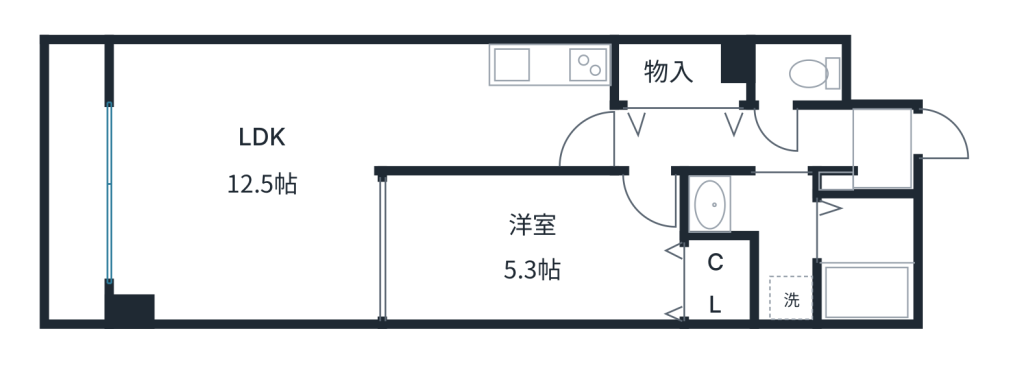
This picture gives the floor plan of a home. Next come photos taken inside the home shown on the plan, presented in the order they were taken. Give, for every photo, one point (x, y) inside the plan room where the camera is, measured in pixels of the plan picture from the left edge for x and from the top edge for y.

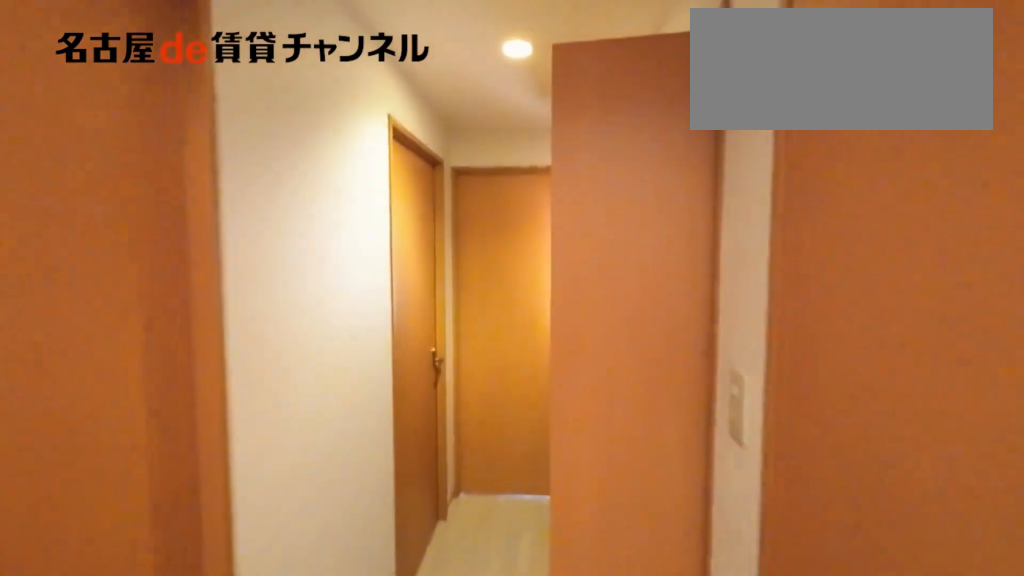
(737, 139)
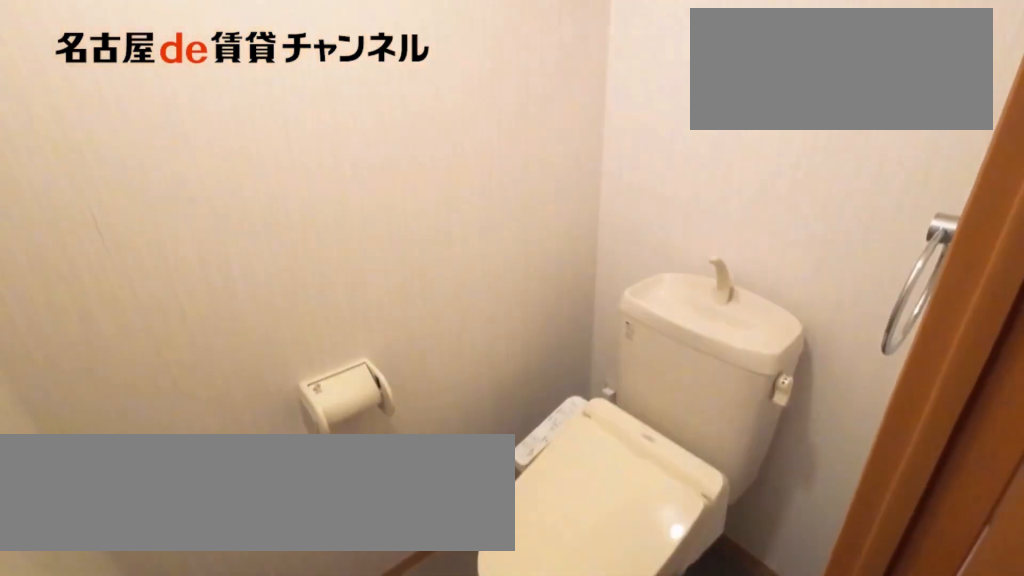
(798, 73)
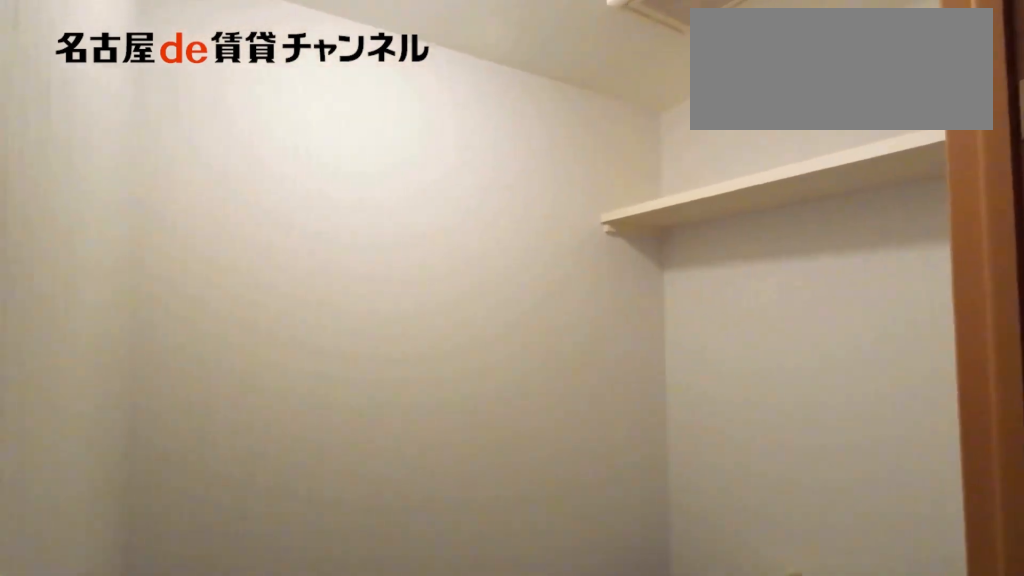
(798, 73)
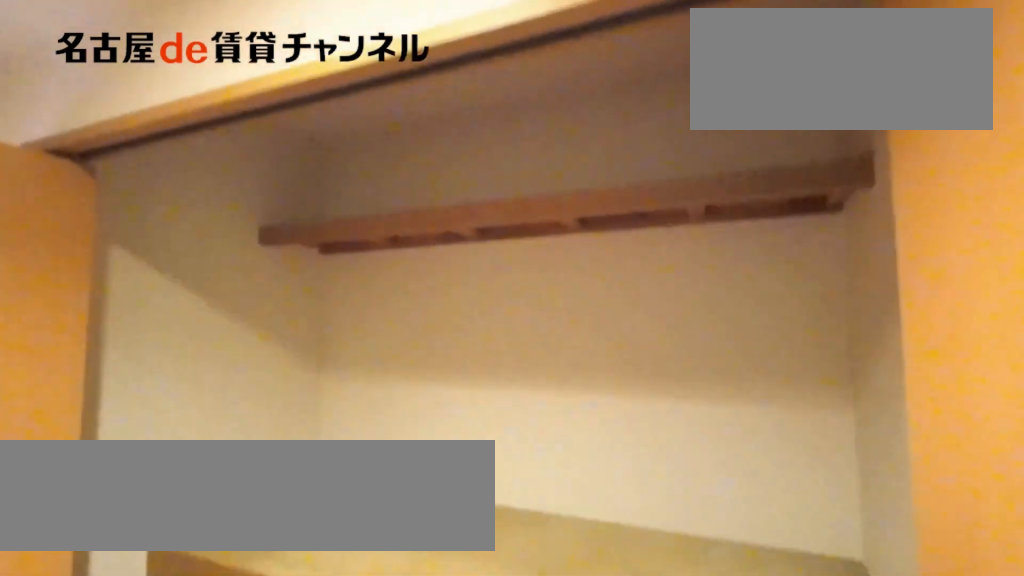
(676, 75)
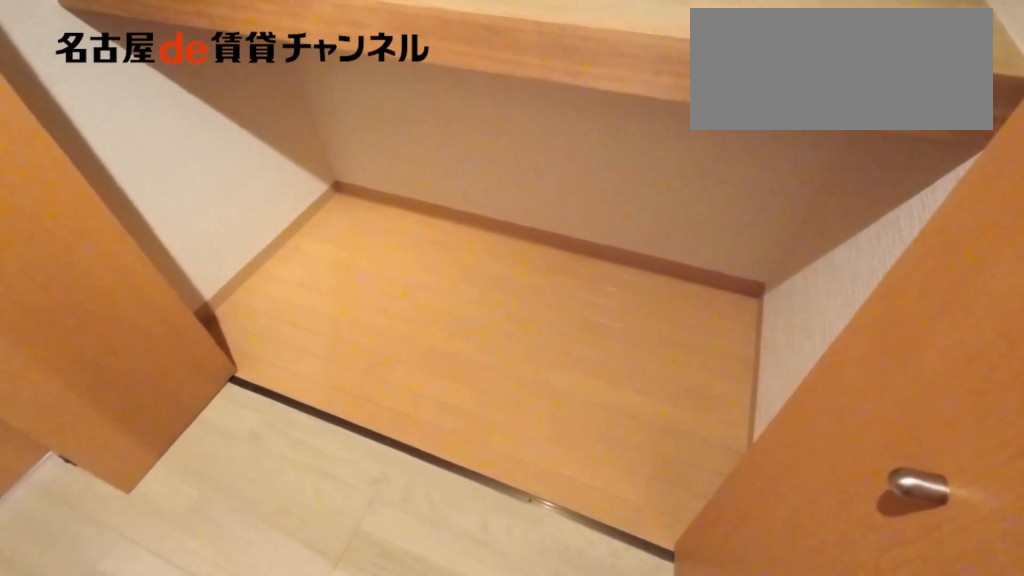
(676, 75)
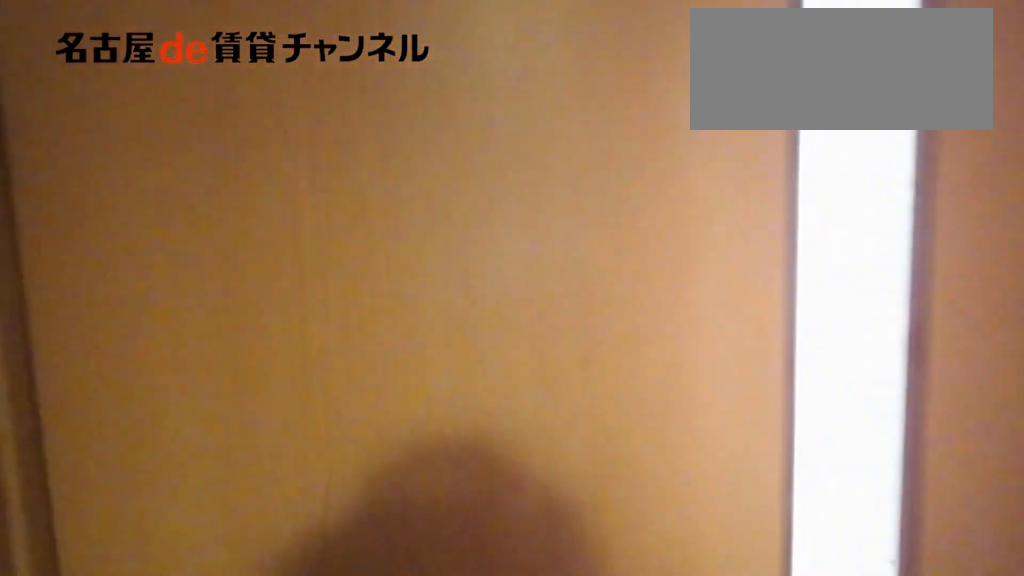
(737, 138)
